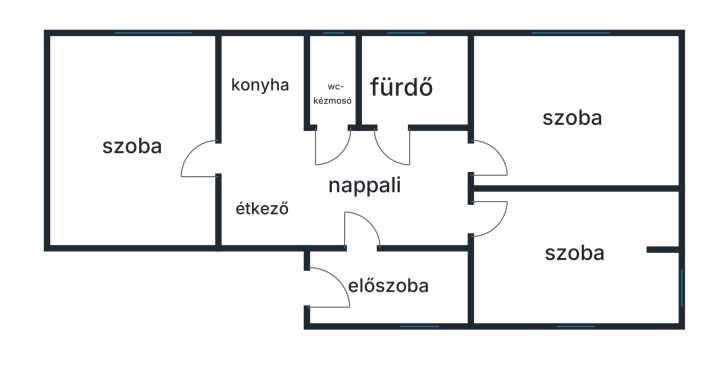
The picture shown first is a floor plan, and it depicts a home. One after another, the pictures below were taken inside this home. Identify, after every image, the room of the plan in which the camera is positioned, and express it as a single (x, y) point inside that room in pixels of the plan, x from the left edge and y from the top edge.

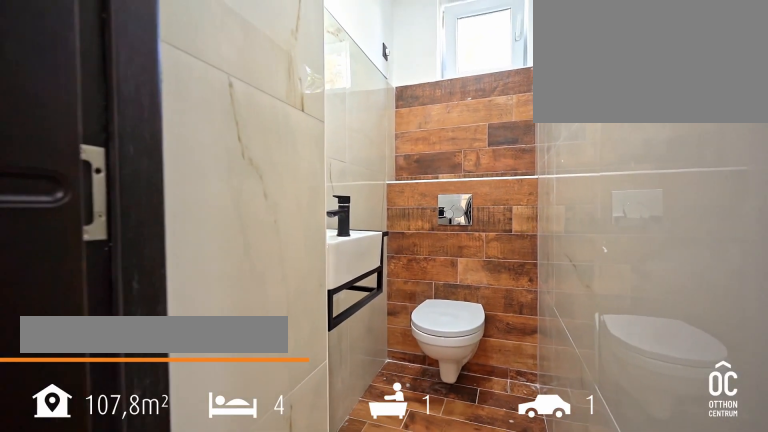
(332, 78)
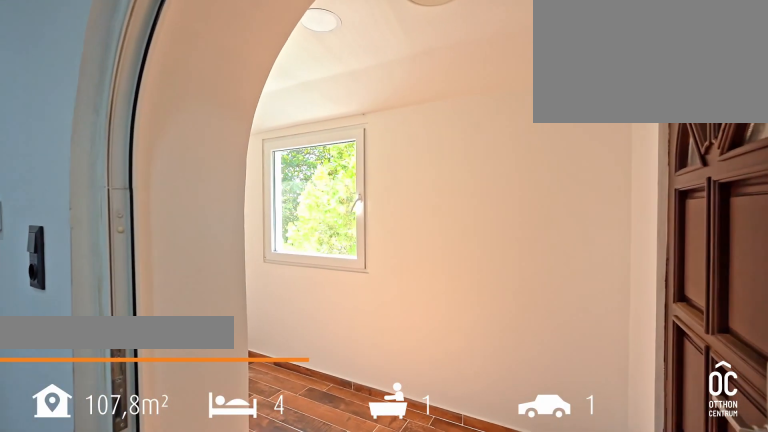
(386, 285)
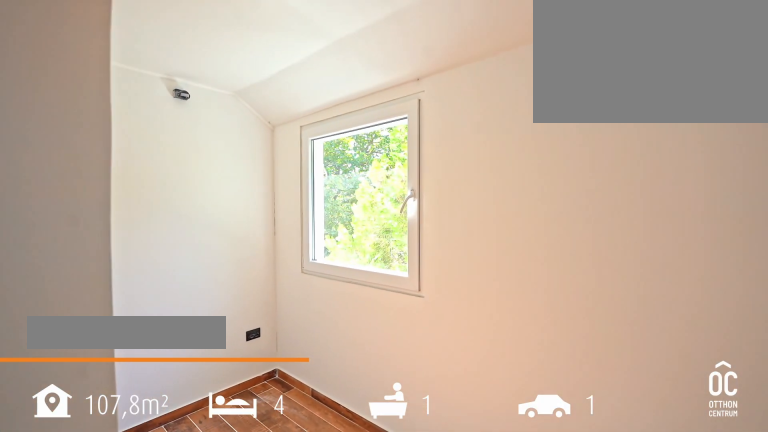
(386, 285)
